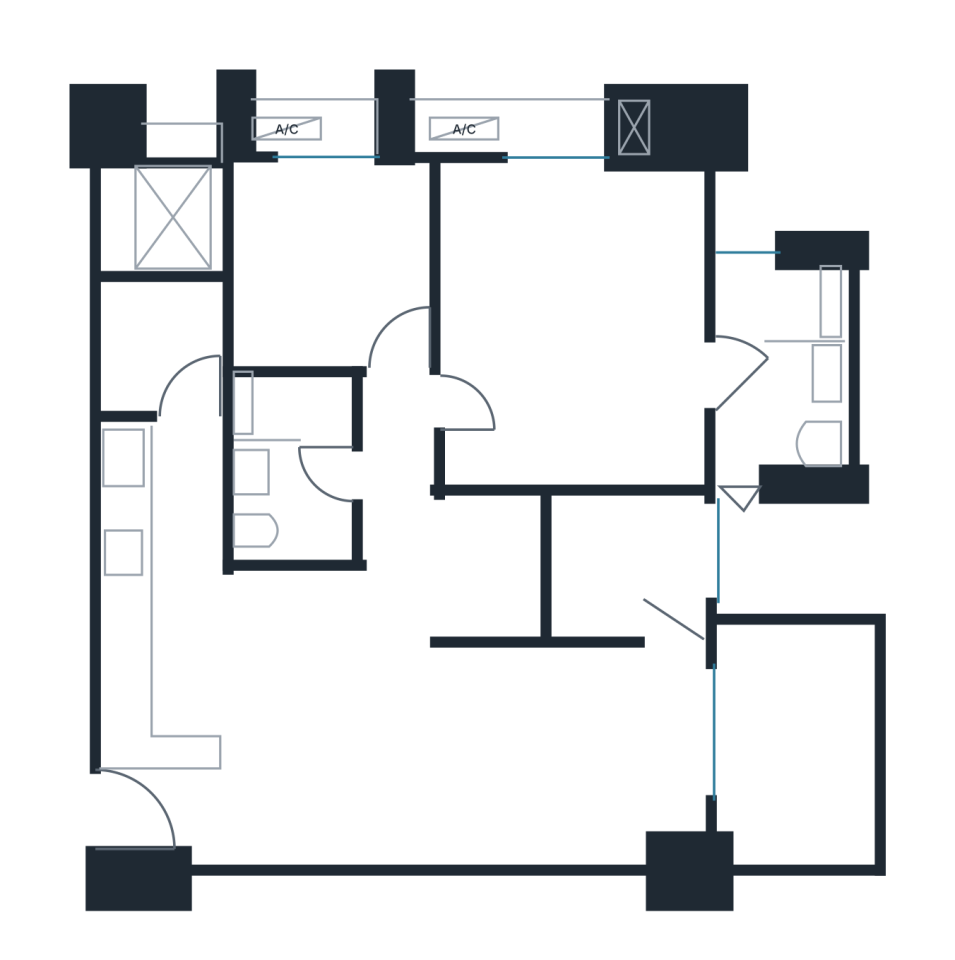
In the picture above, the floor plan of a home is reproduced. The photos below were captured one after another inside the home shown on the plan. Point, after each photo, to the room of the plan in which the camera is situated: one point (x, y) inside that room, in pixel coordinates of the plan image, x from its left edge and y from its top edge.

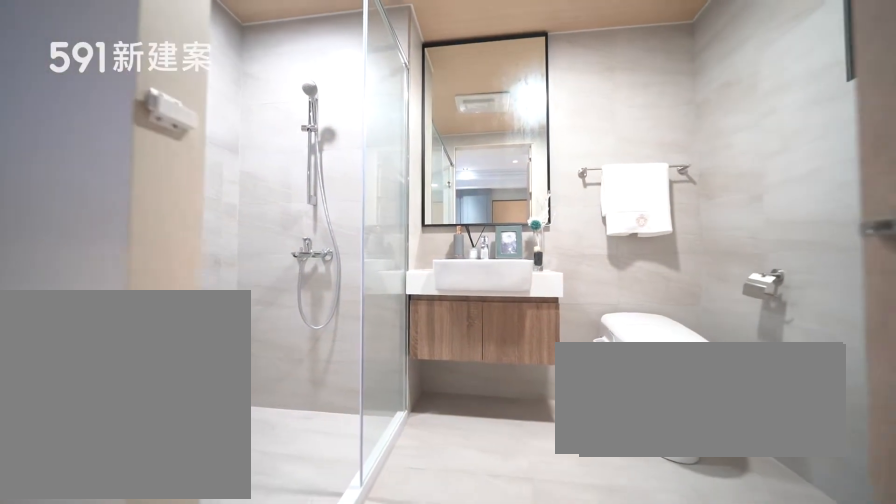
(786, 376)
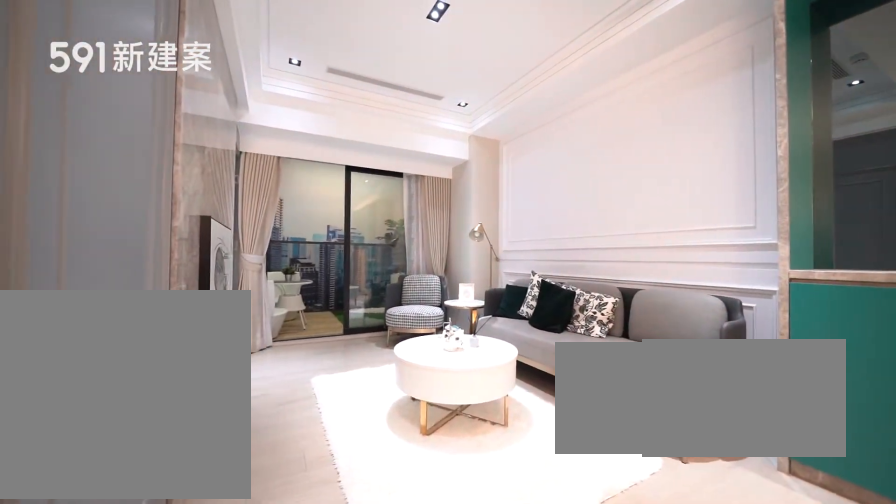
(567, 751)
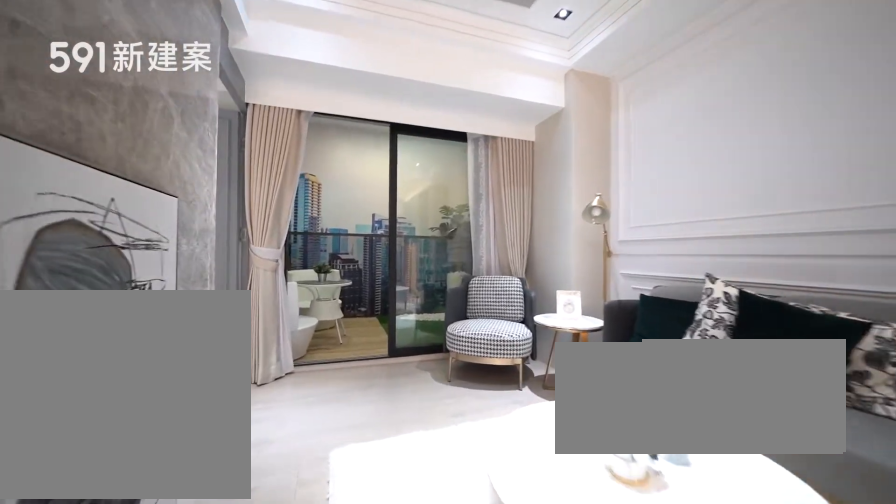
(567, 751)
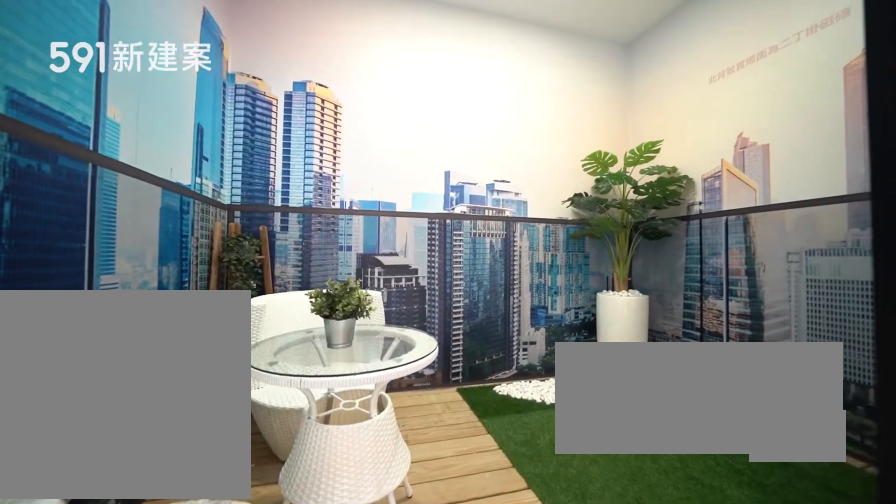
(802, 753)
